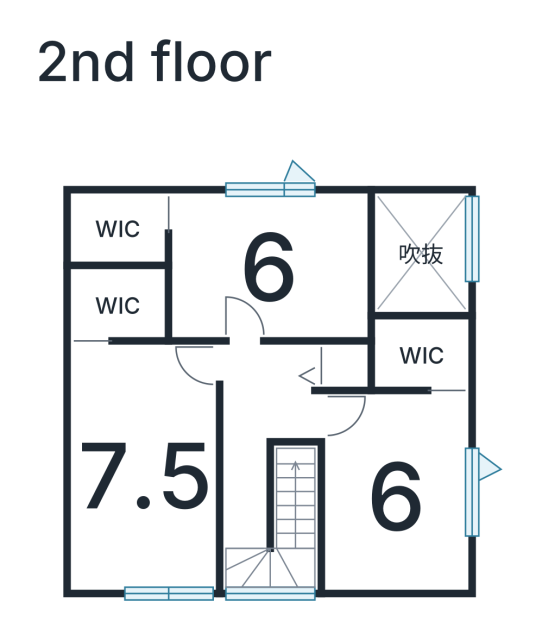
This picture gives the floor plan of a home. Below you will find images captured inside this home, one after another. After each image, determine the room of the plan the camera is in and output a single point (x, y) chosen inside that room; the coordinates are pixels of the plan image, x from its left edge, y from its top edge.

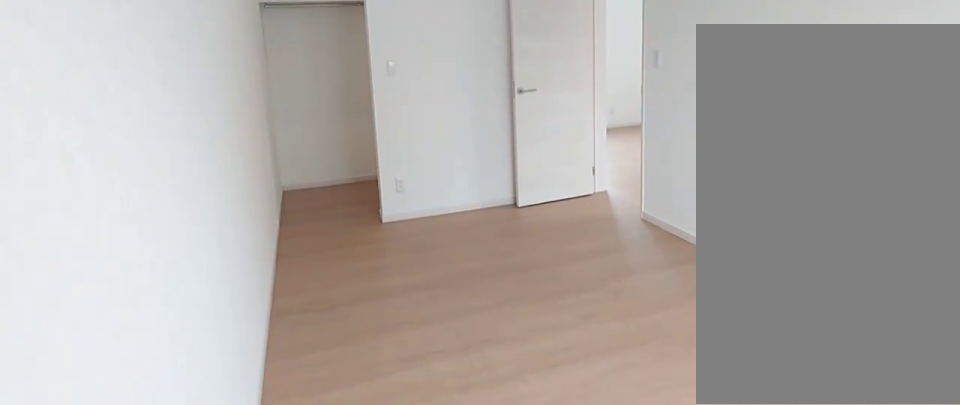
(140, 481)
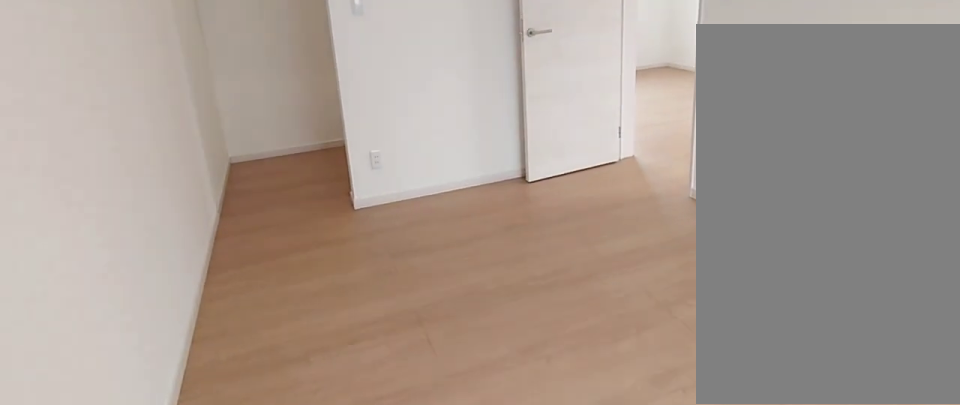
(140, 481)
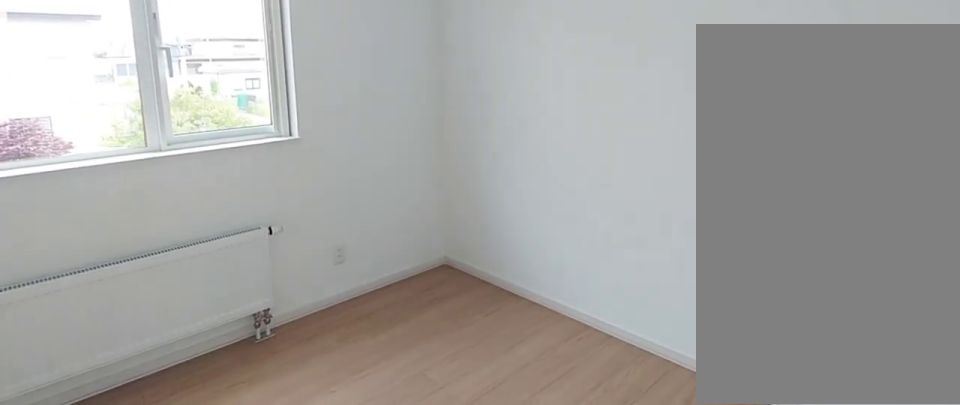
(271, 272)
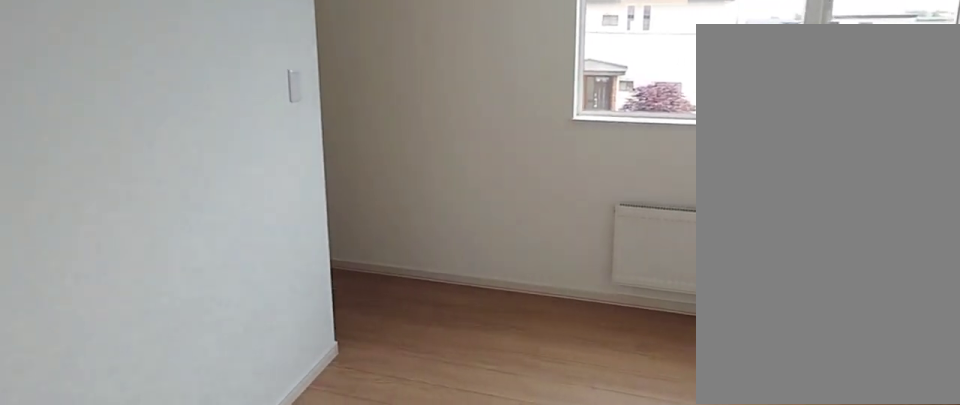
(271, 272)
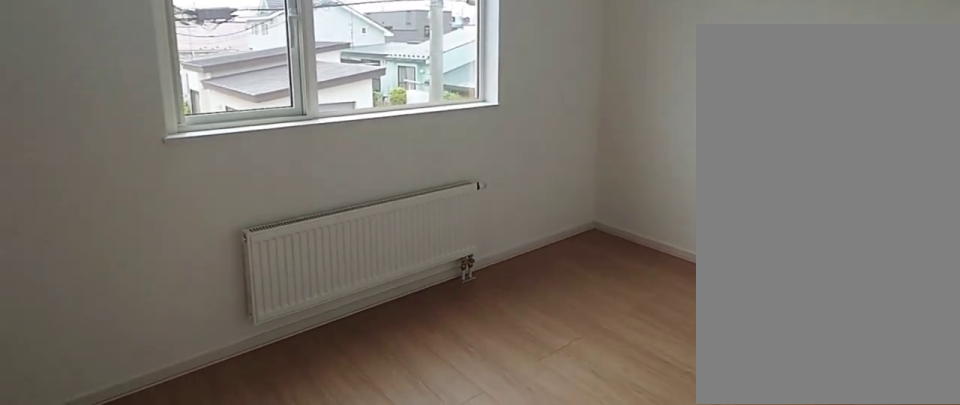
(394, 505)
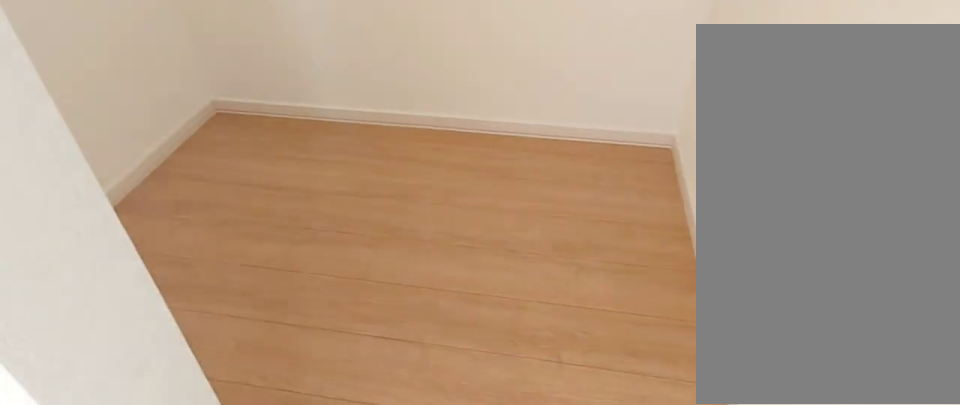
(426, 356)
